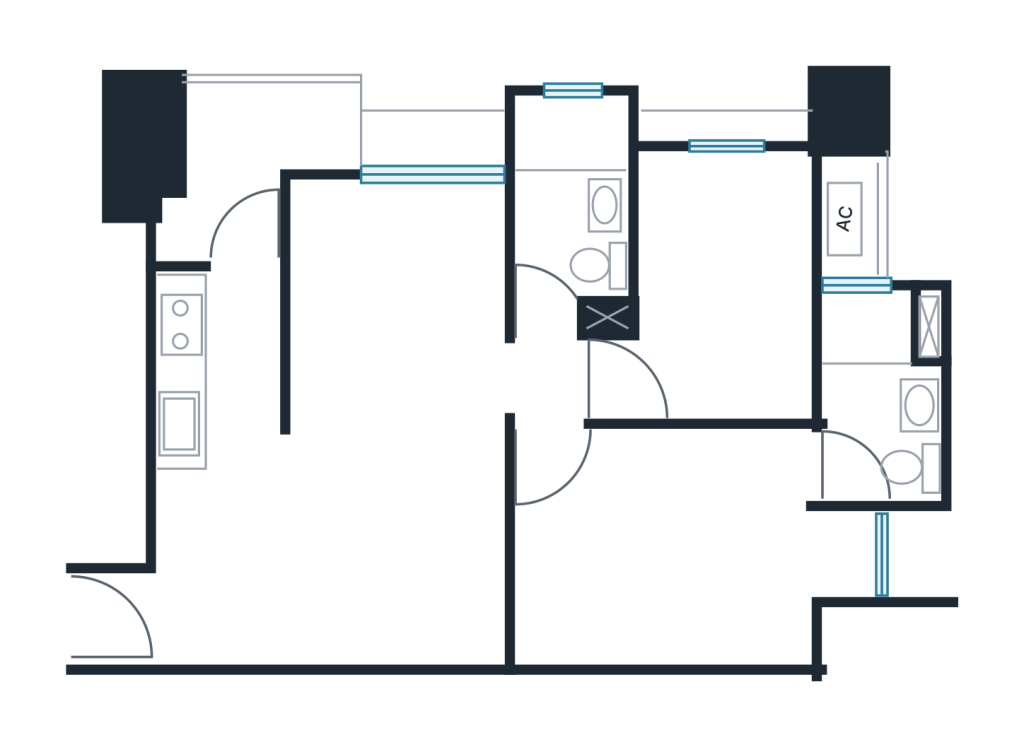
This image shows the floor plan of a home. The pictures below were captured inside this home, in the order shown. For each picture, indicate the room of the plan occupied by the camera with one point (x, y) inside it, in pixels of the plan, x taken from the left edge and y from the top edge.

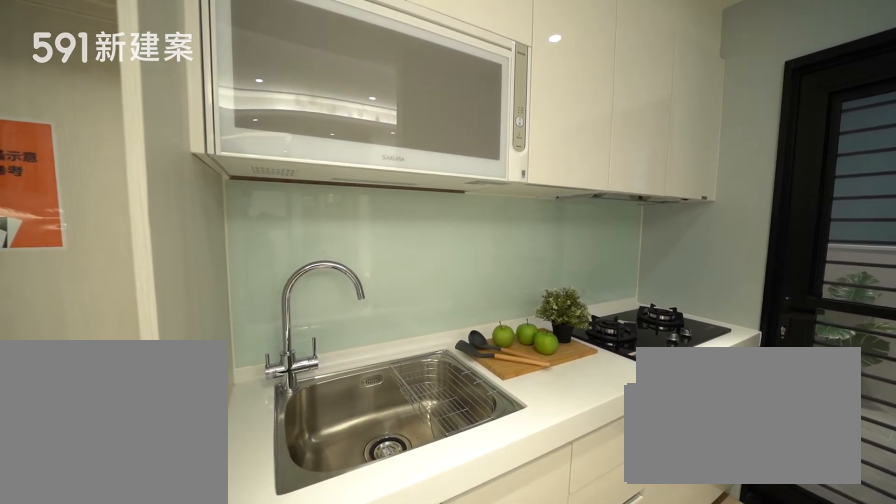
(218, 390)
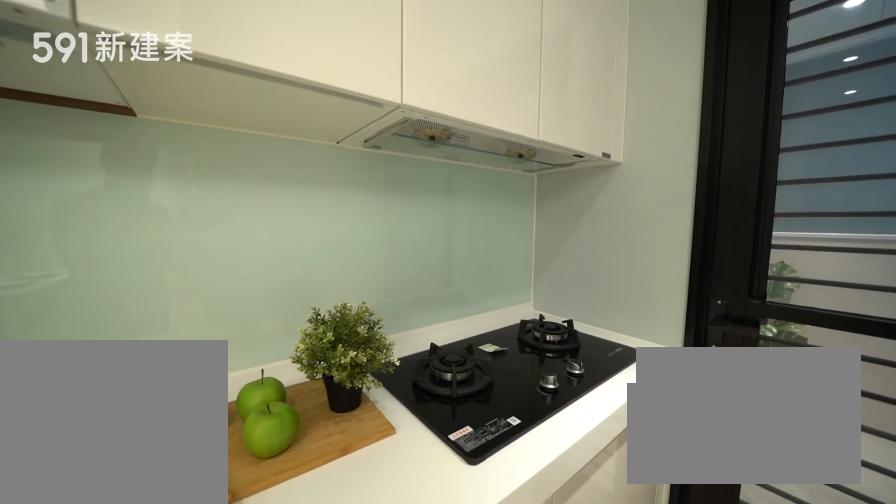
(218, 390)
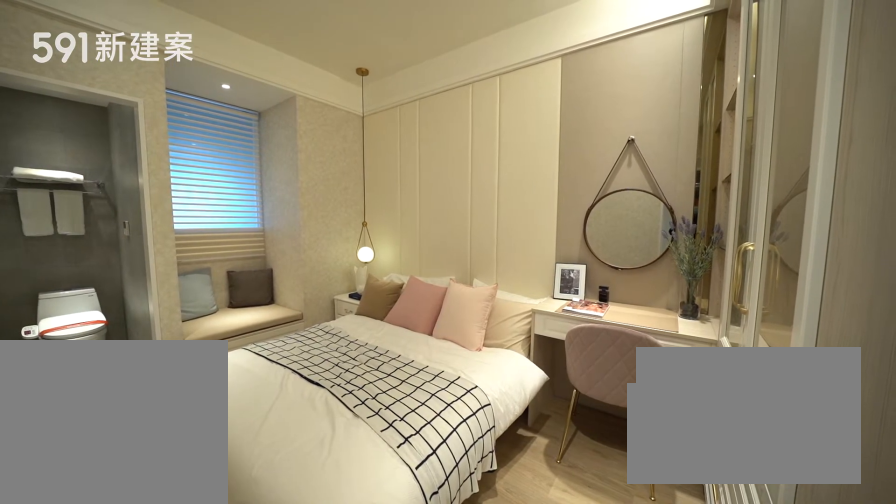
(668, 548)
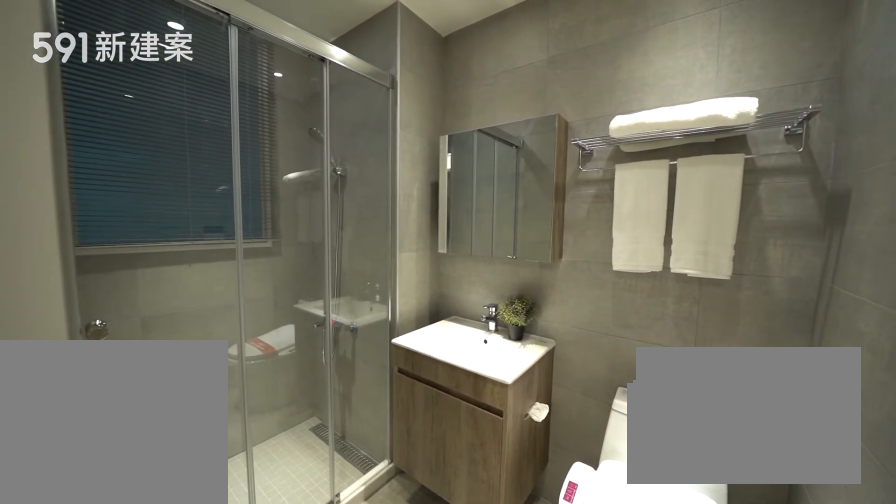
(885, 380)
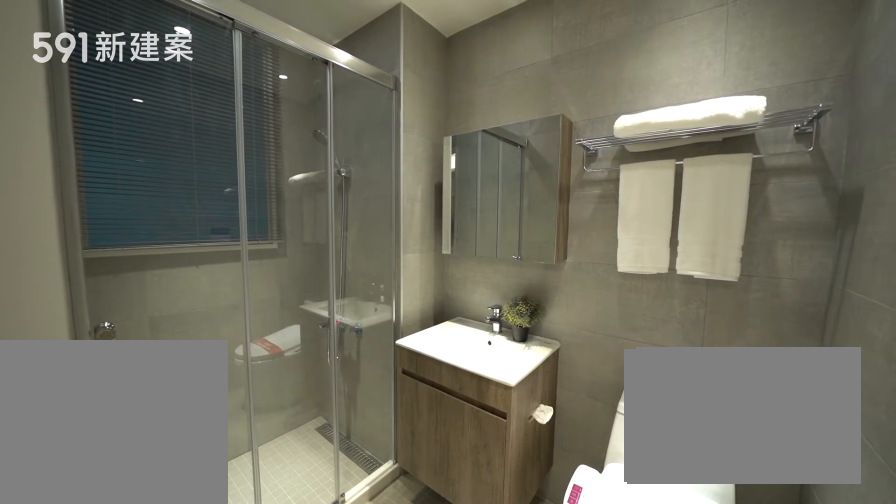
(885, 380)
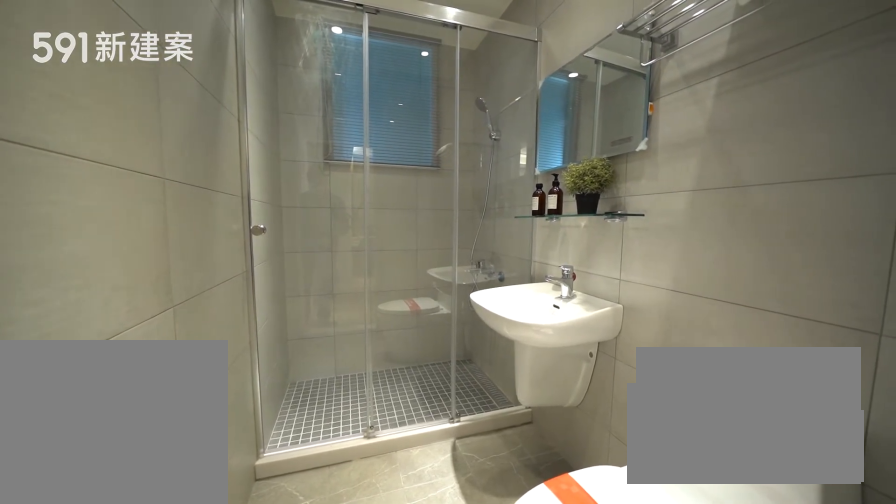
(570, 200)
